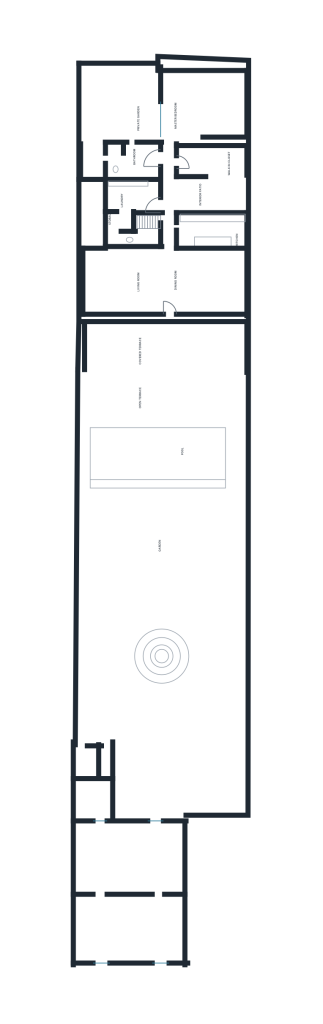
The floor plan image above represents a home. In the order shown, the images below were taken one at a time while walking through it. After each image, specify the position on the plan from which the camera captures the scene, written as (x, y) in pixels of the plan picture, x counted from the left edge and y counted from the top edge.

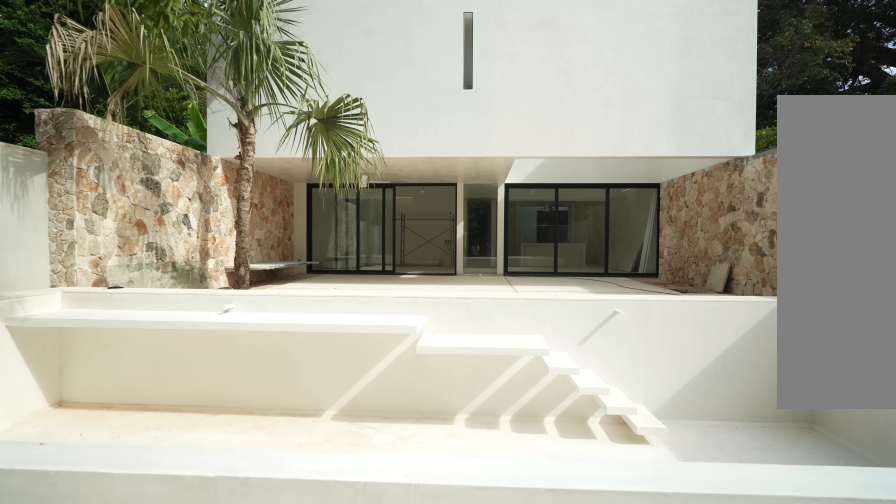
(151, 506)
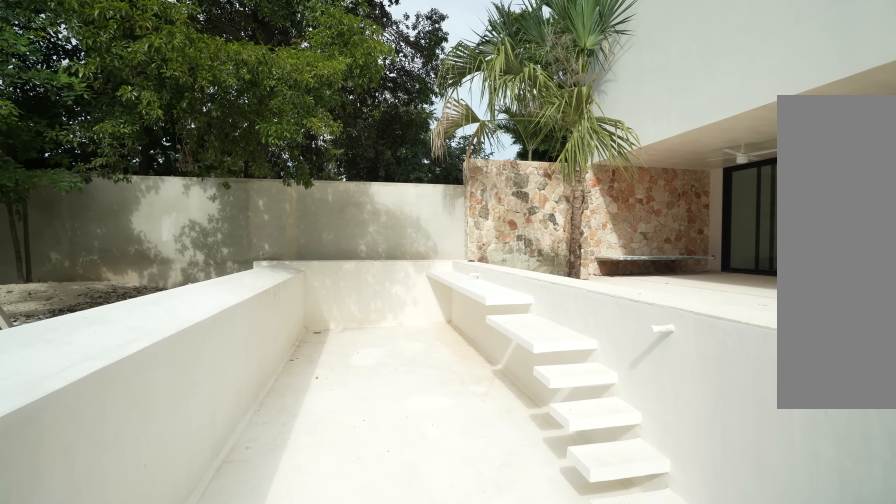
(232, 469)
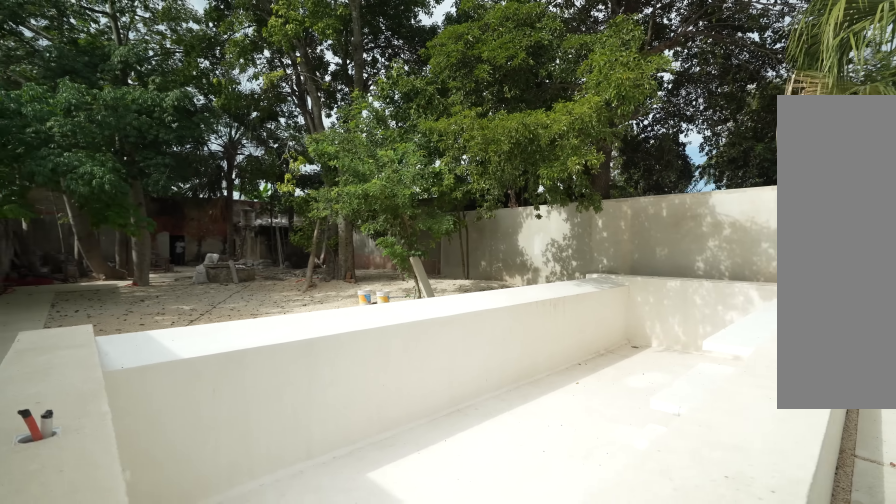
(232, 452)
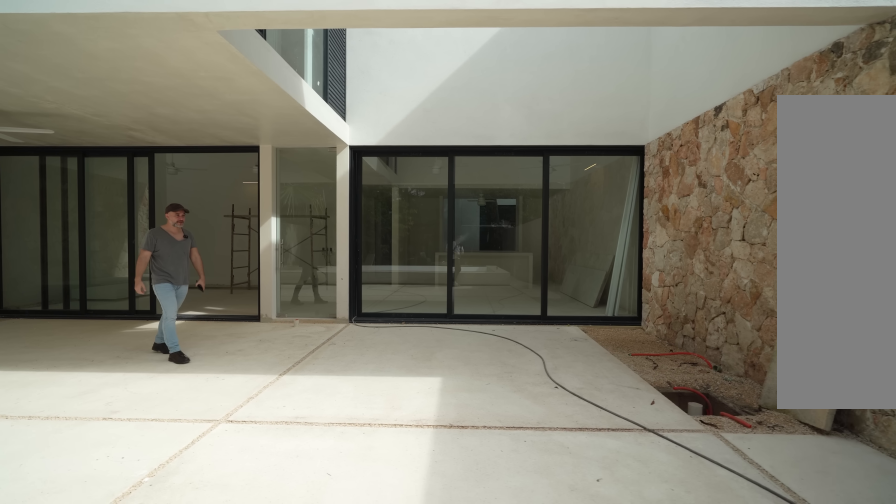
(161, 391)
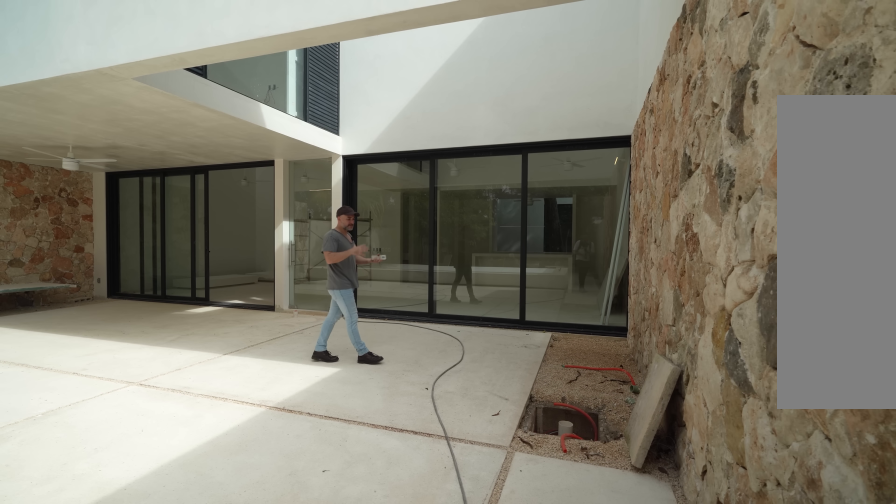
(208, 394)
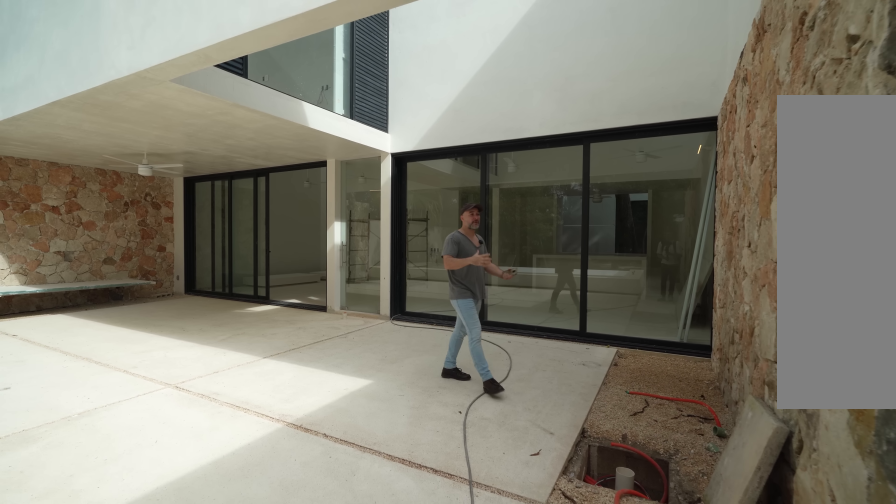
(208, 394)
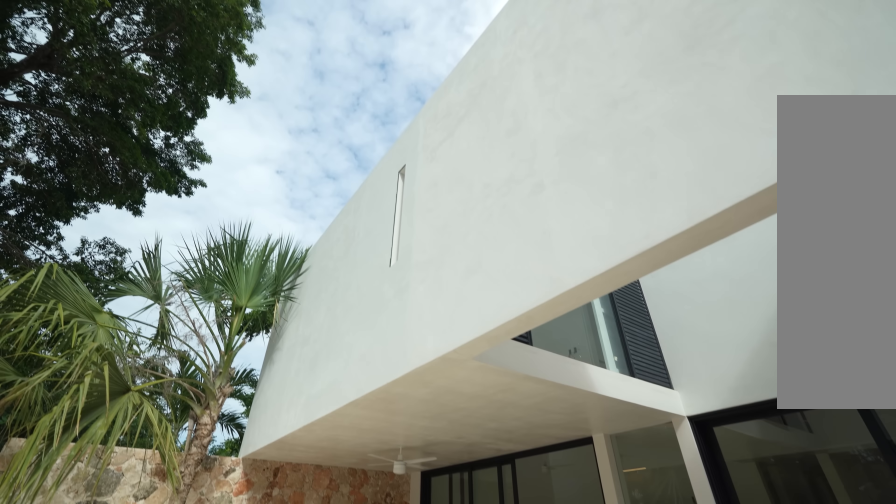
(208, 394)
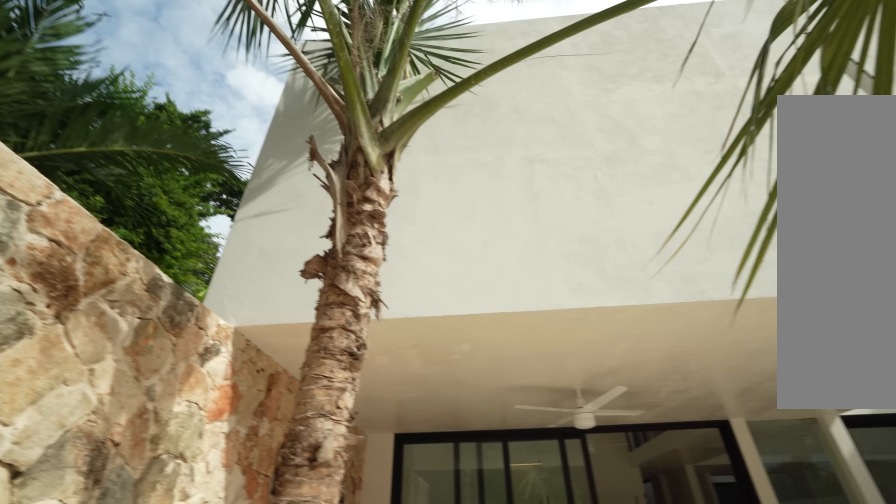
(181, 398)
